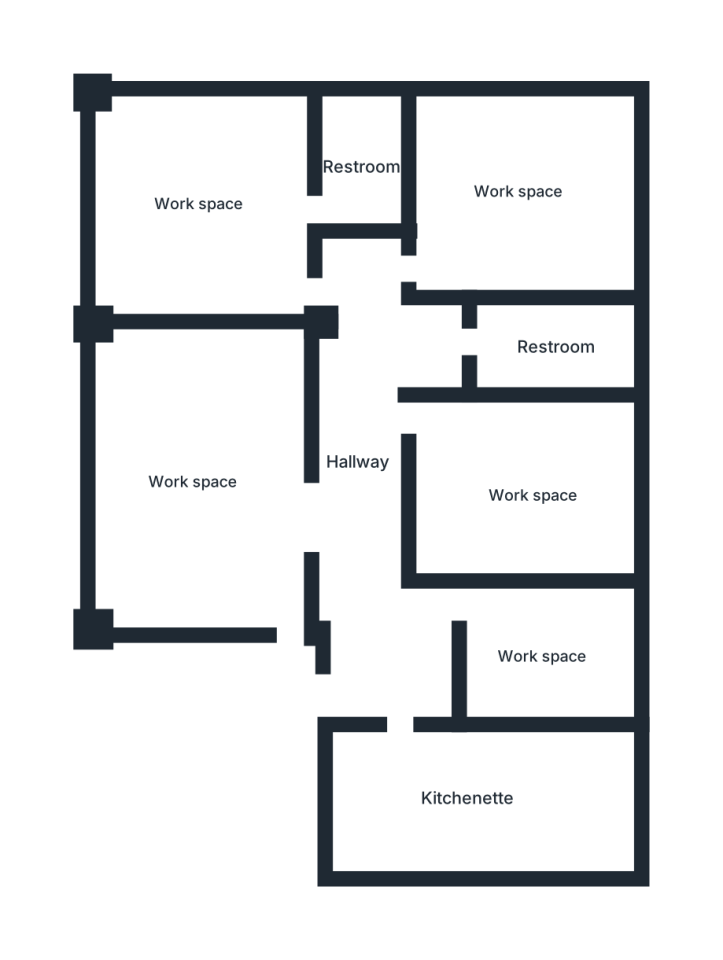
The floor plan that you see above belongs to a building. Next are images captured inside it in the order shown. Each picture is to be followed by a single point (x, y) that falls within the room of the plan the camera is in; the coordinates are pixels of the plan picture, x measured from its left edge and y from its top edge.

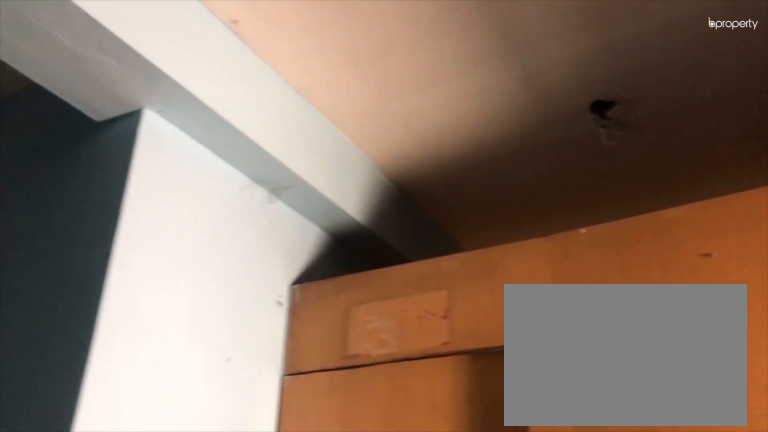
(366, 460)
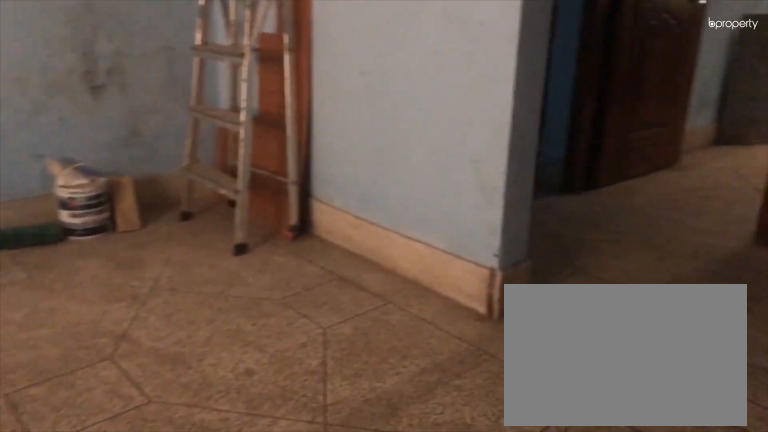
(188, 485)
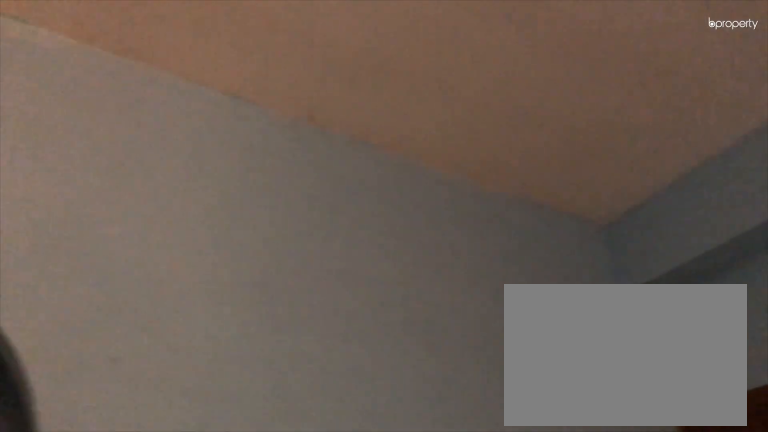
(188, 485)
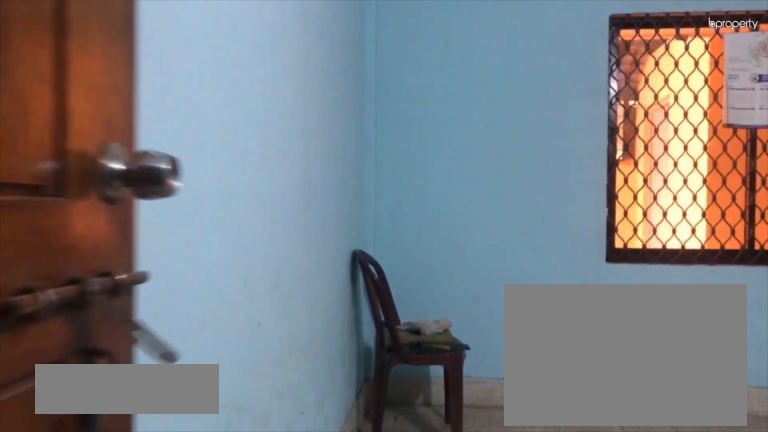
(200, 207)
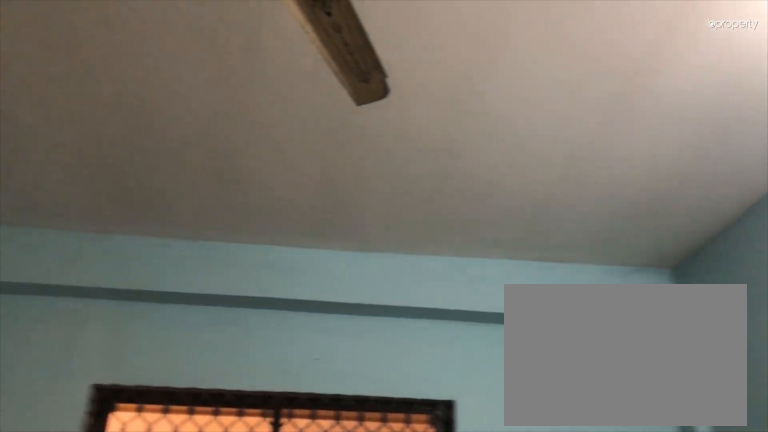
(199, 207)
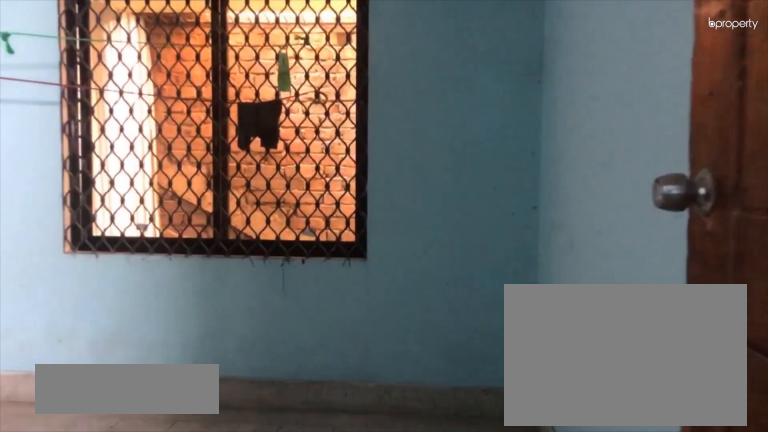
(527, 194)
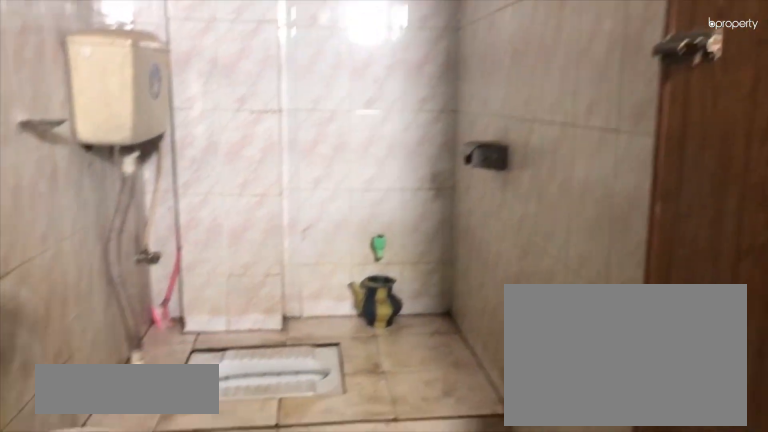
(551, 349)
